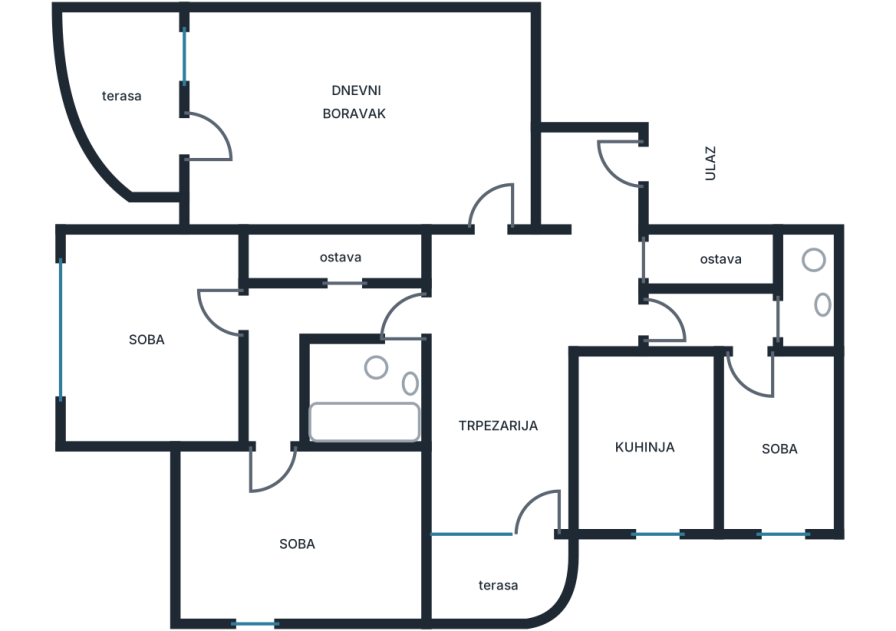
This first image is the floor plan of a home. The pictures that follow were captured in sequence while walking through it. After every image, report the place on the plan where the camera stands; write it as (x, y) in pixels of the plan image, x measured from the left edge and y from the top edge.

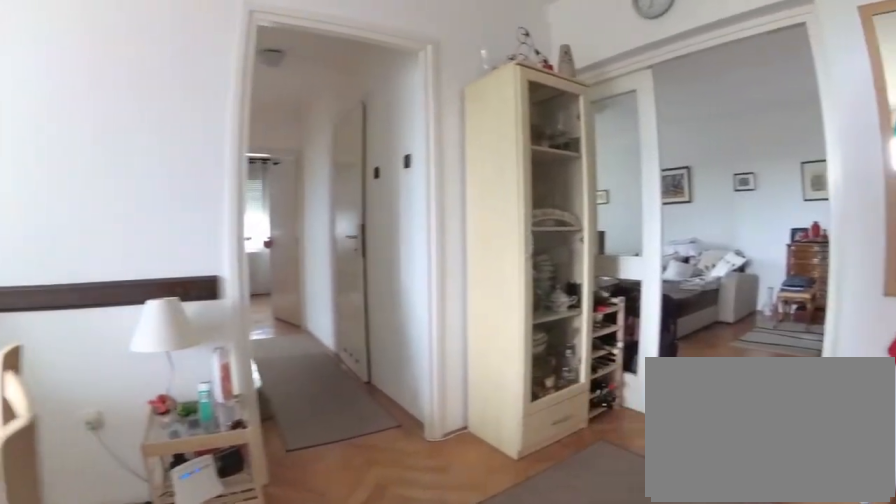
(535, 402)
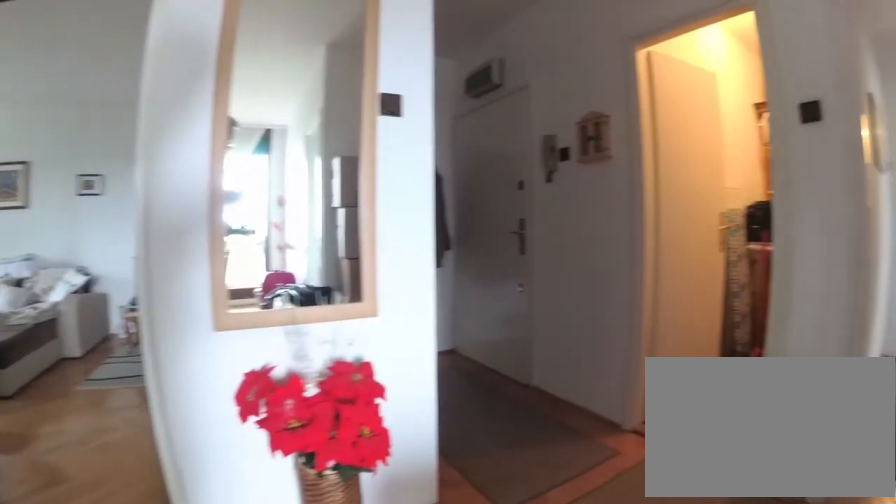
(484, 360)
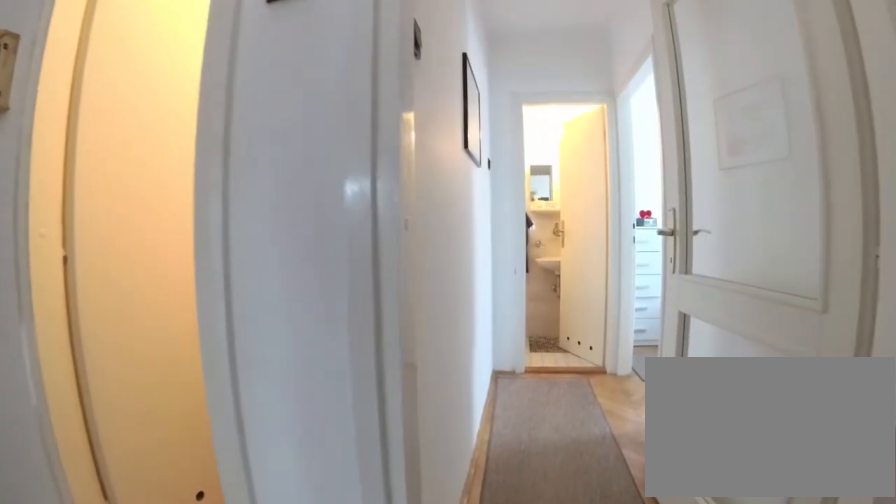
(576, 322)
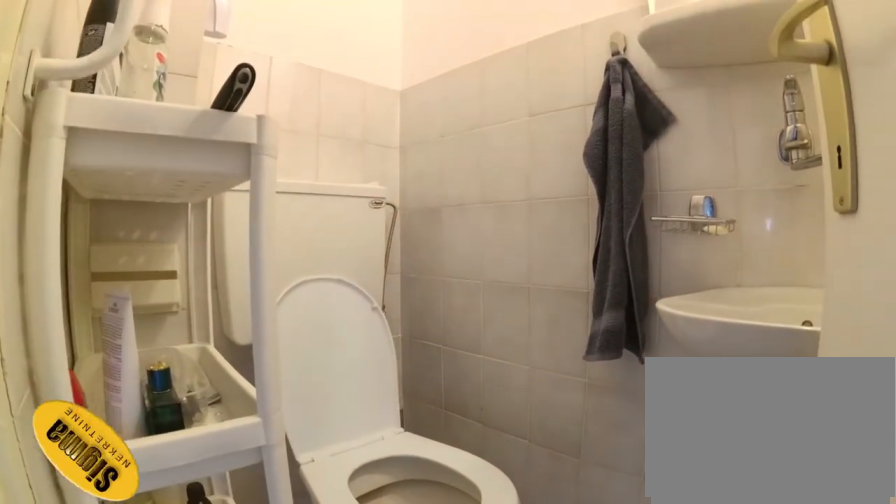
(771, 337)
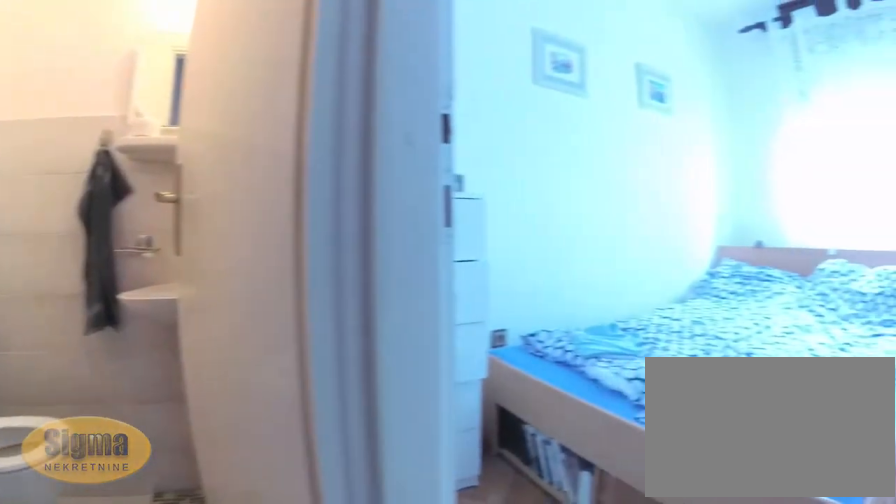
(715, 325)
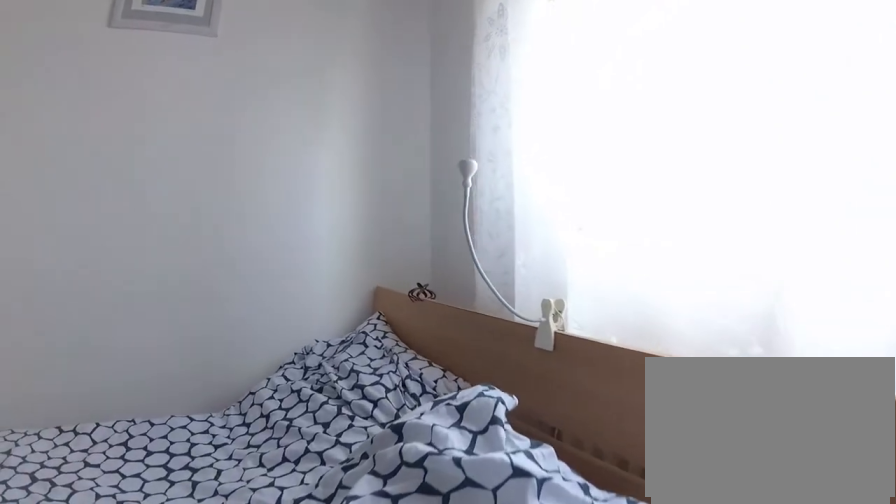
(750, 485)
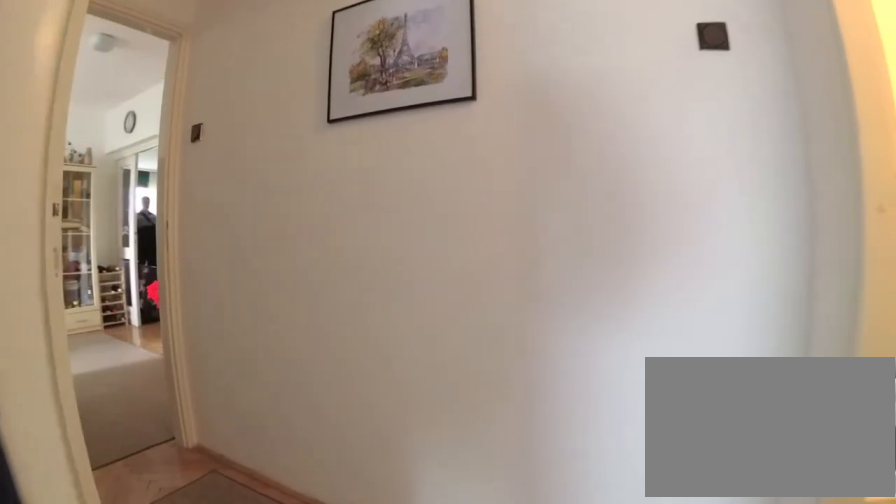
(757, 387)
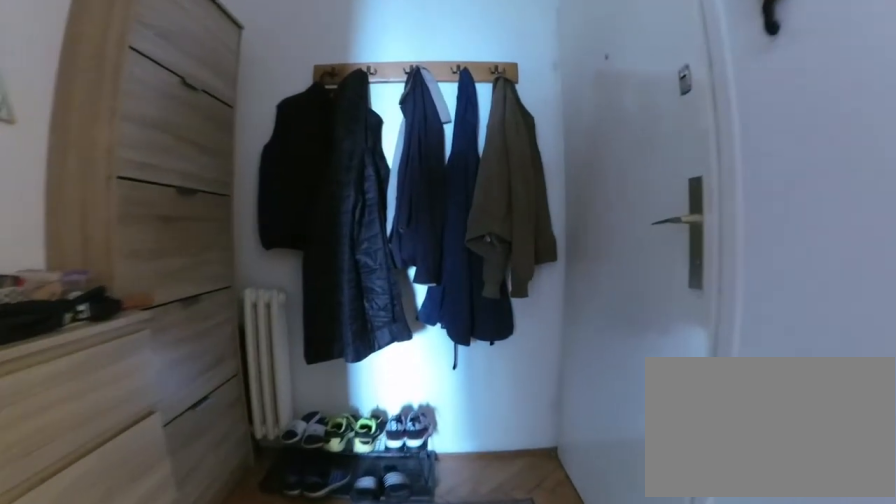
(604, 264)
